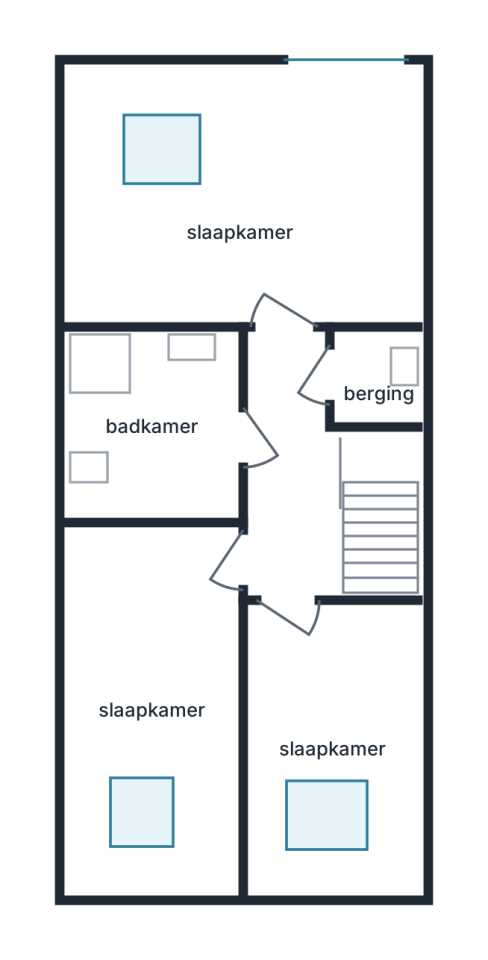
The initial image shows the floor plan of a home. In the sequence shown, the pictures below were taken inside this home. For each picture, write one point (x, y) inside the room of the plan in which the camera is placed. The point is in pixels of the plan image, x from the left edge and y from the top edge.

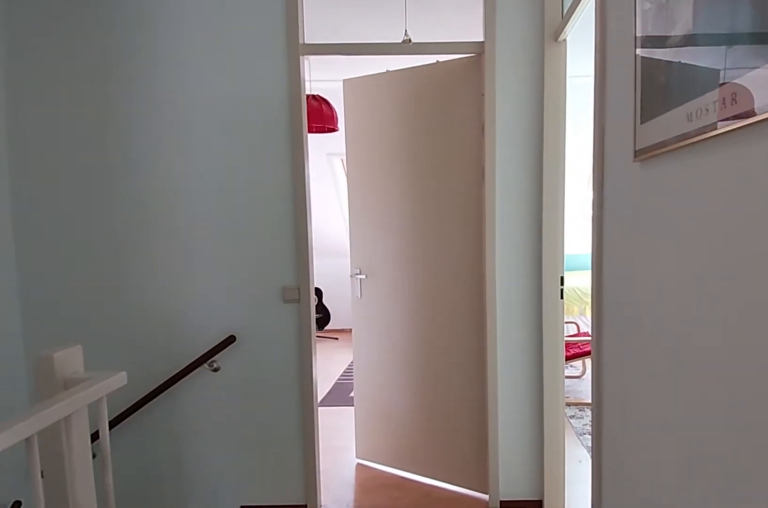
(292, 472)
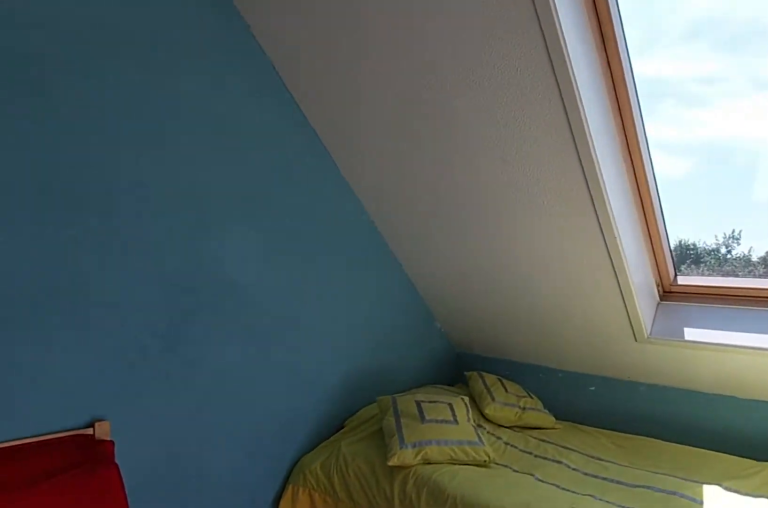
(155, 691)
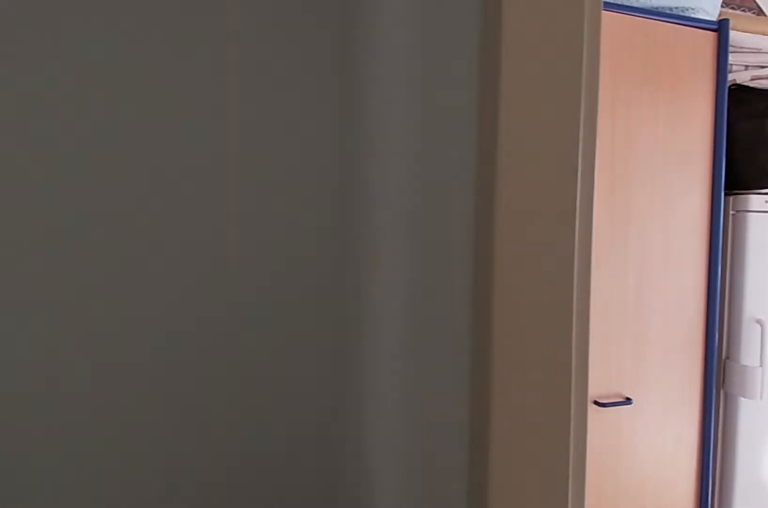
(292, 473)
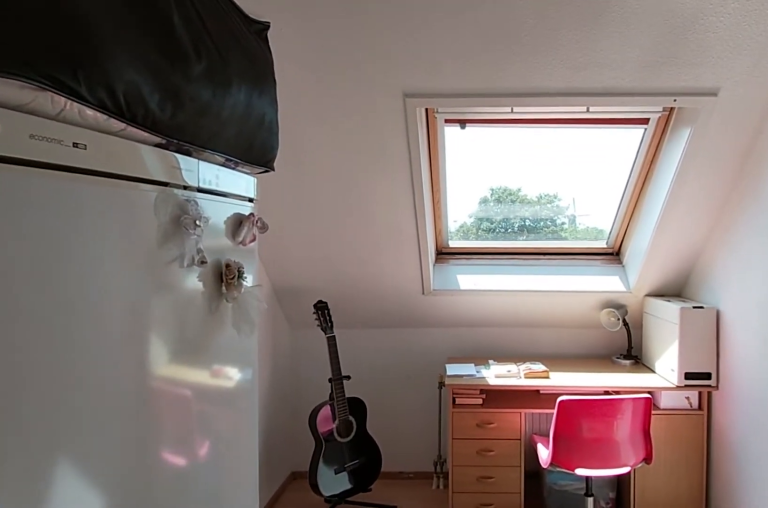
(333, 730)
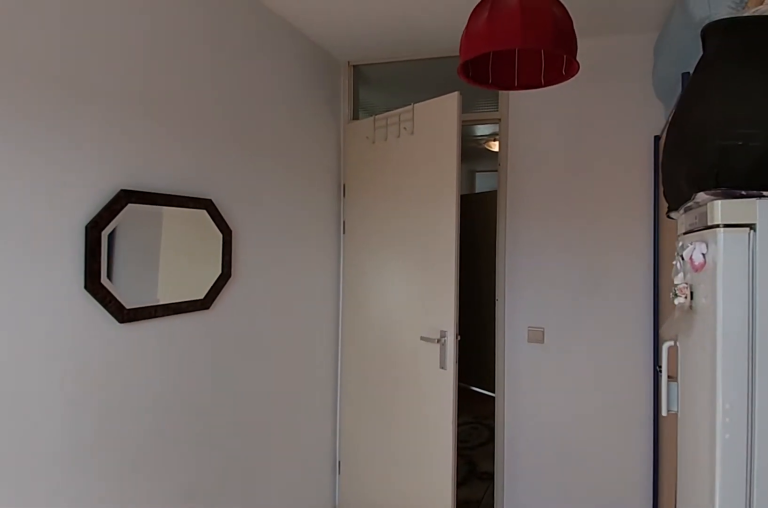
(333, 730)
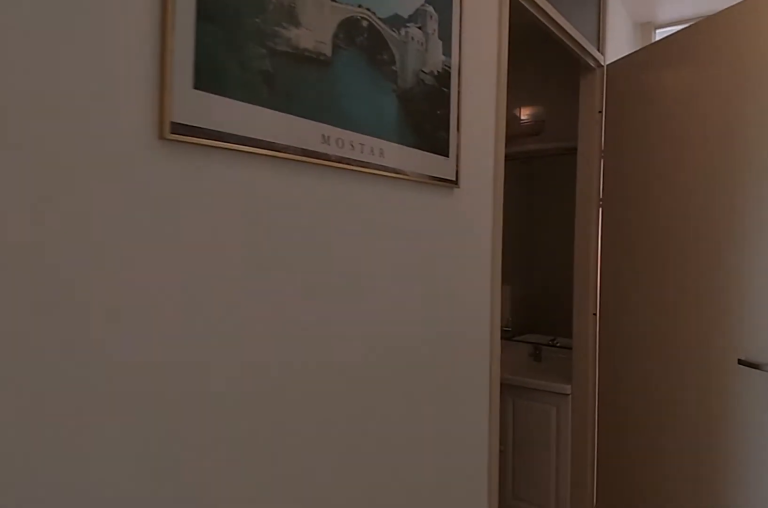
(292, 472)
